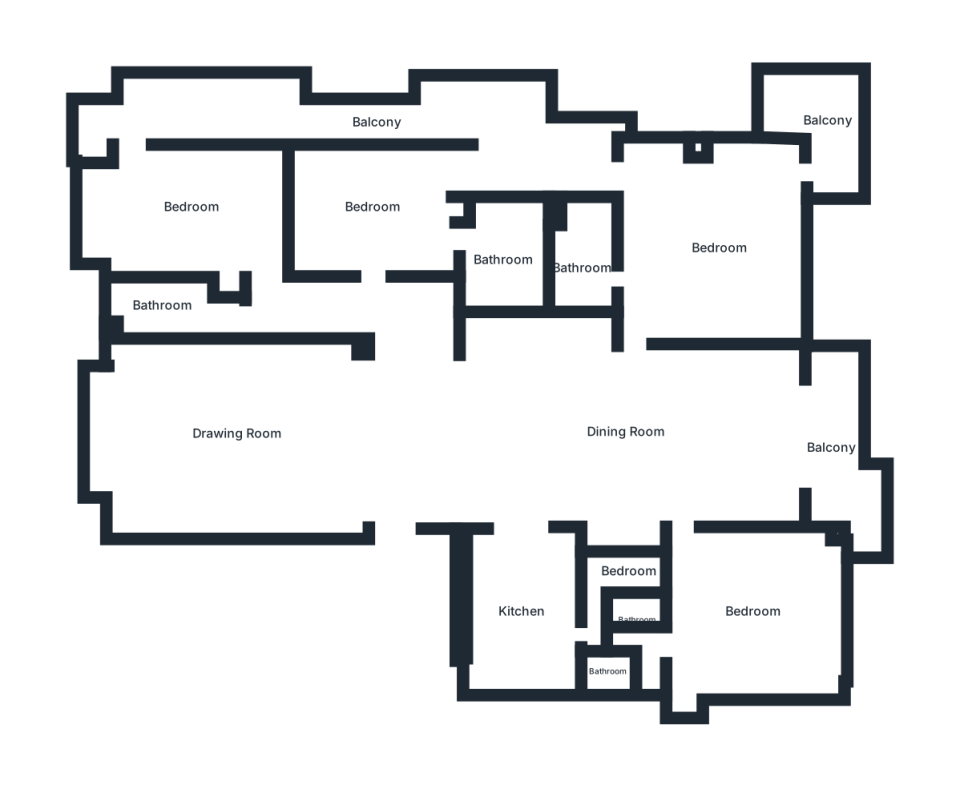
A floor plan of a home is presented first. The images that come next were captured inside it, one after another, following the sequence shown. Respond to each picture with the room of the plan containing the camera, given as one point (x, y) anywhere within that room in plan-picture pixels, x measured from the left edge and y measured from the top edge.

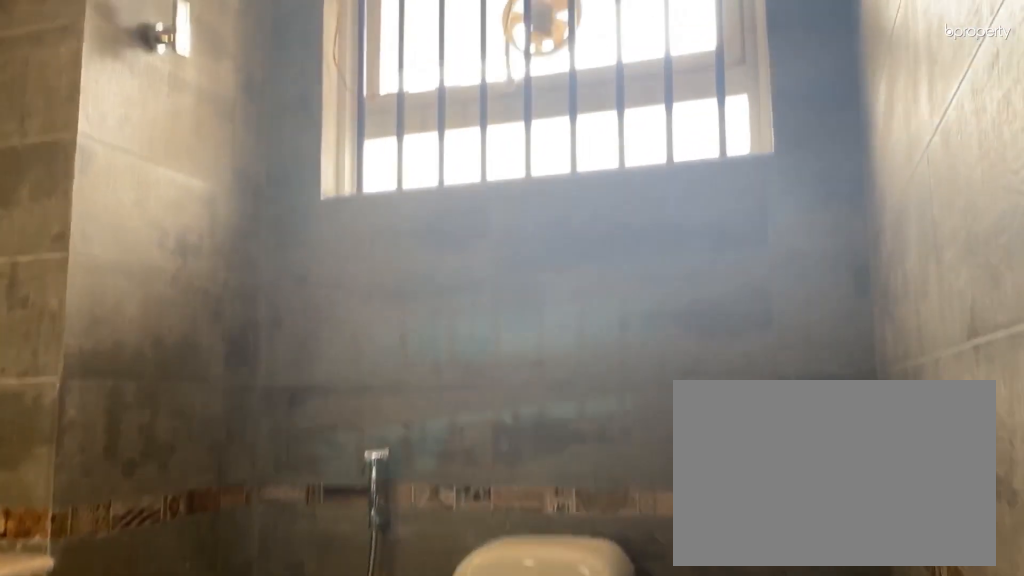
(576, 266)
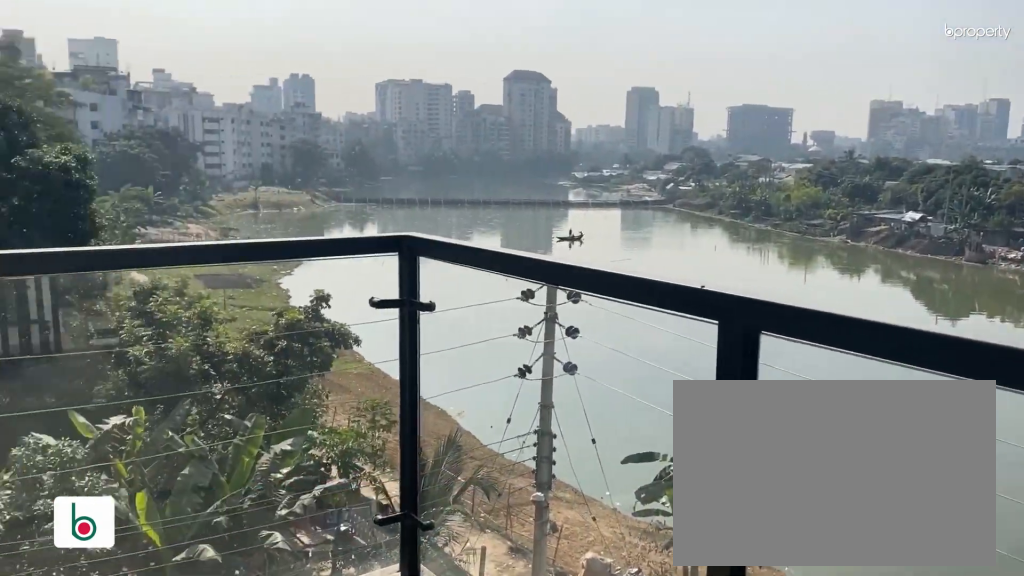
(827, 120)
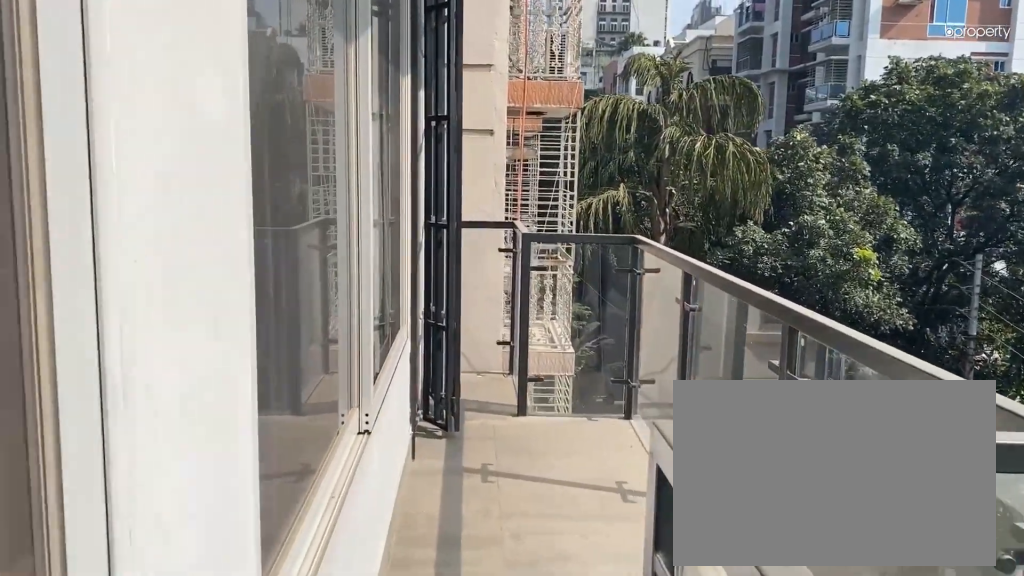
(375, 125)
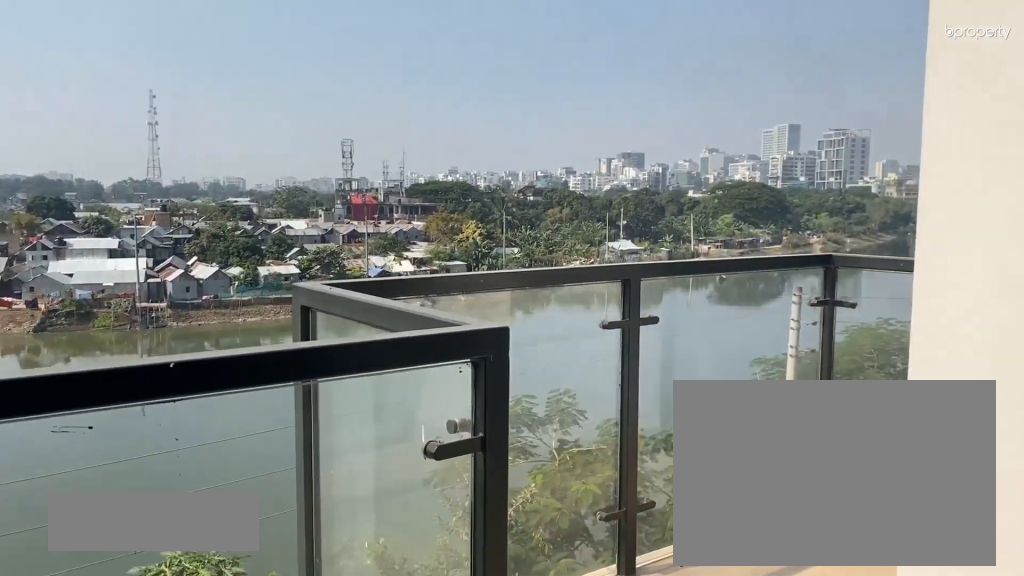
(833, 447)
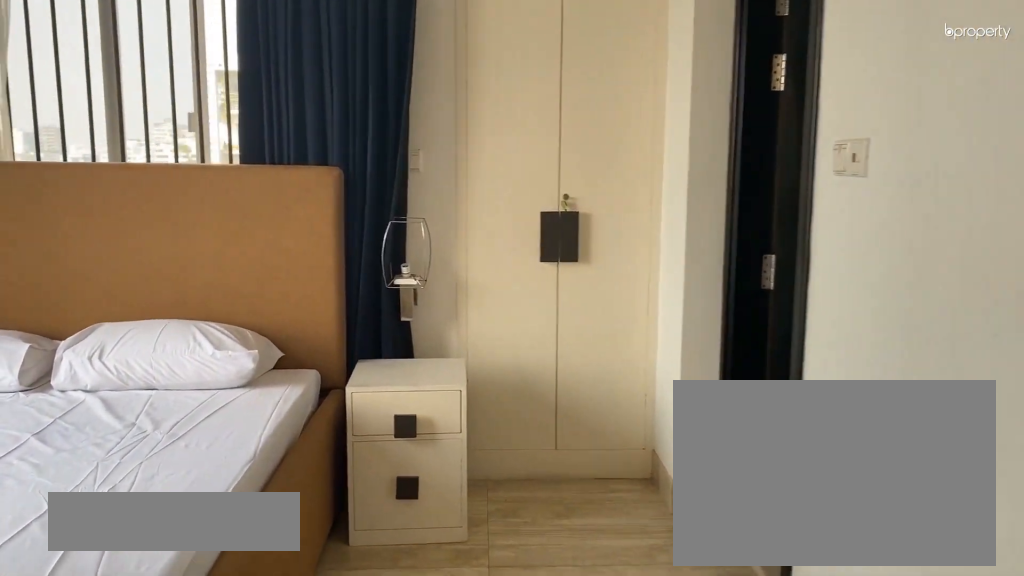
(747, 613)
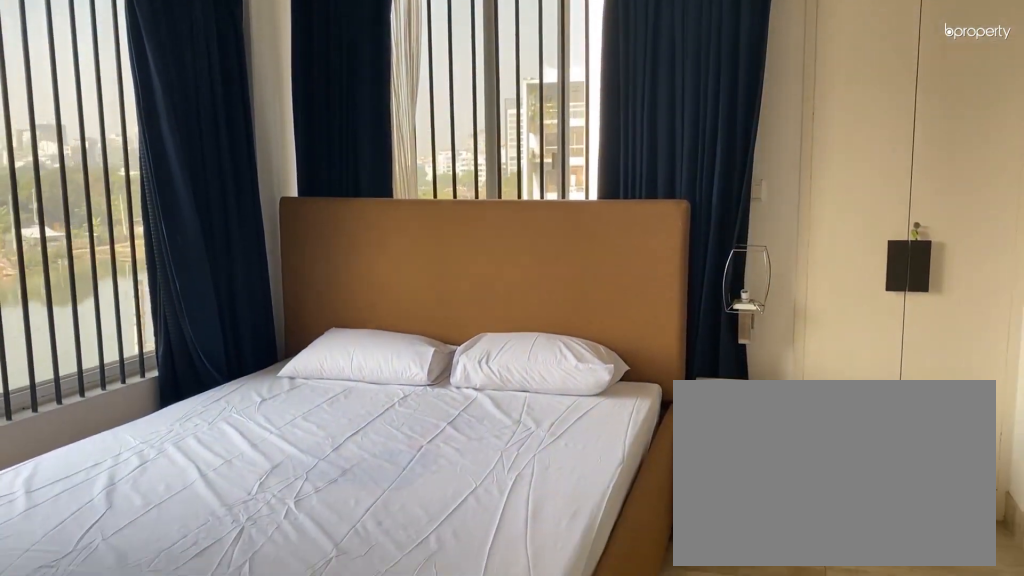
(747, 613)
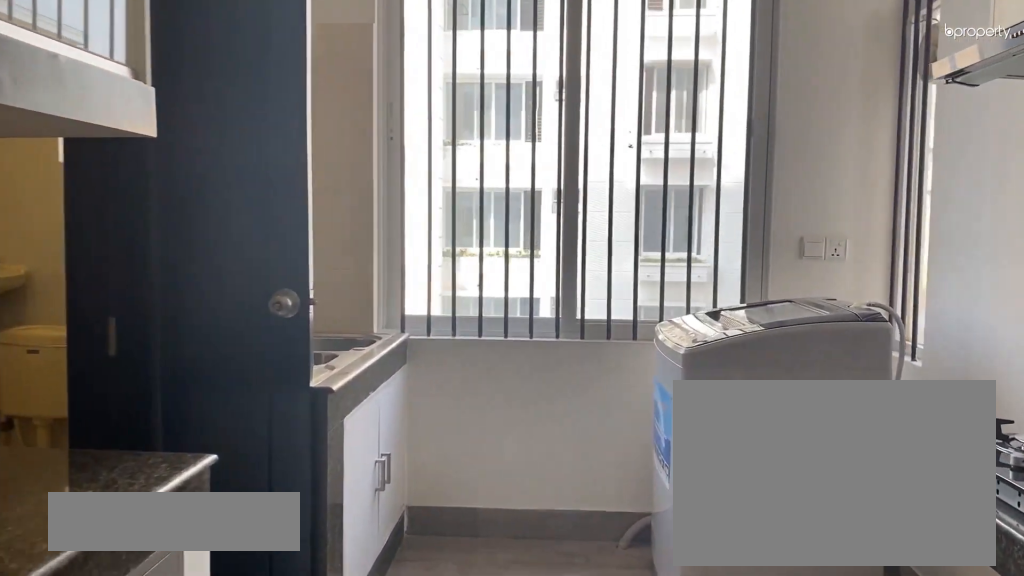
(521, 608)
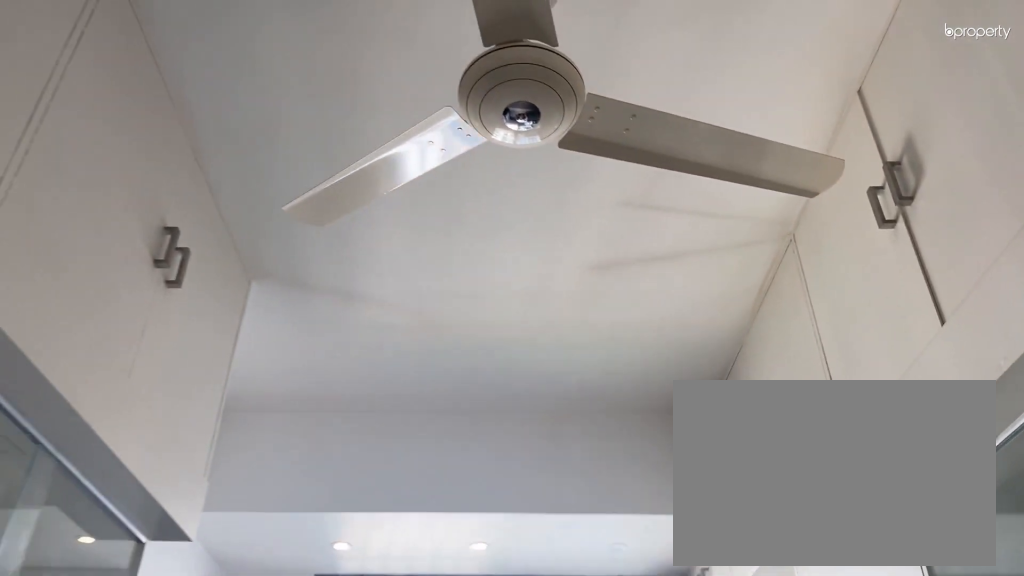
(521, 608)
